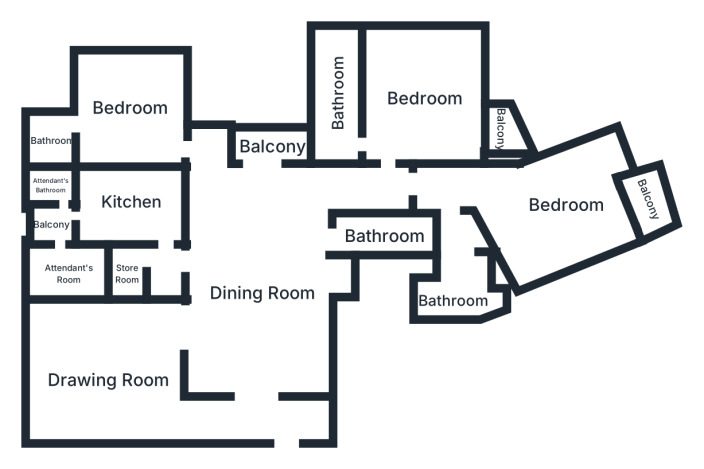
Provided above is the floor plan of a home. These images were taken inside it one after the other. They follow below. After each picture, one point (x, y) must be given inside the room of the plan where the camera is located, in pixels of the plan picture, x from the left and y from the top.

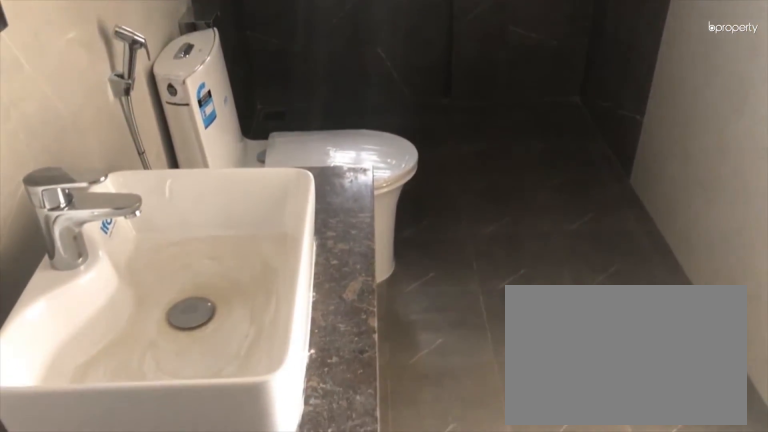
(339, 91)
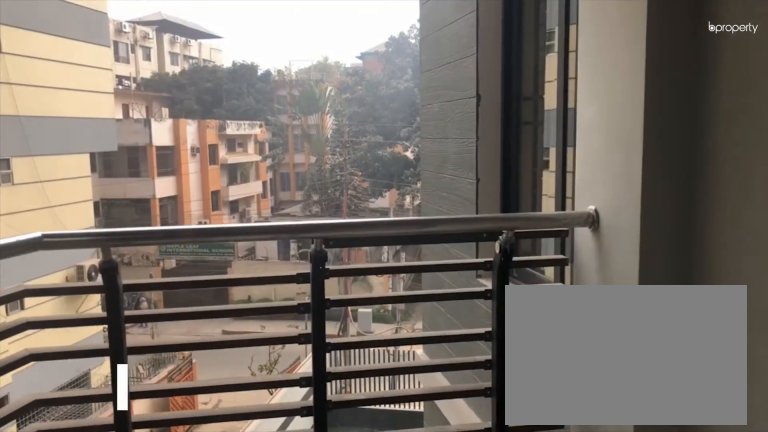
(500, 126)
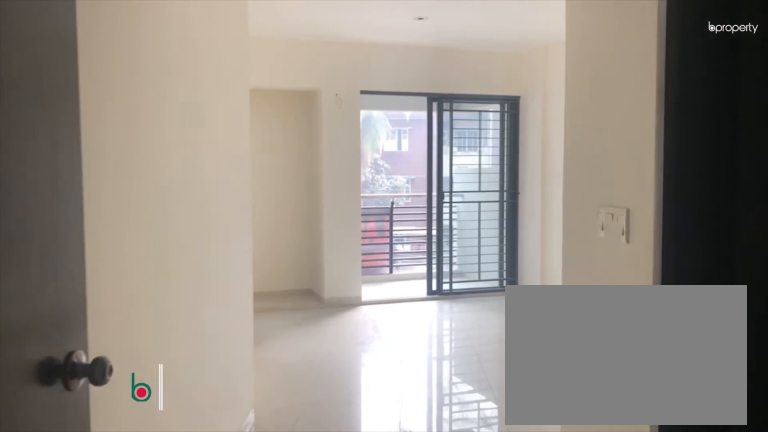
(565, 205)
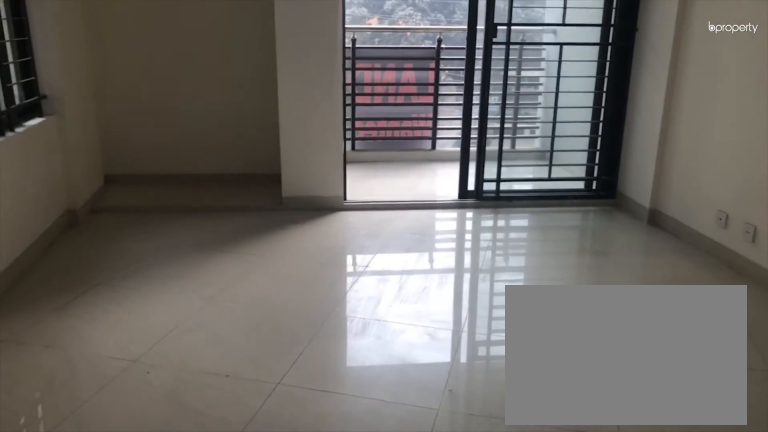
(565, 205)
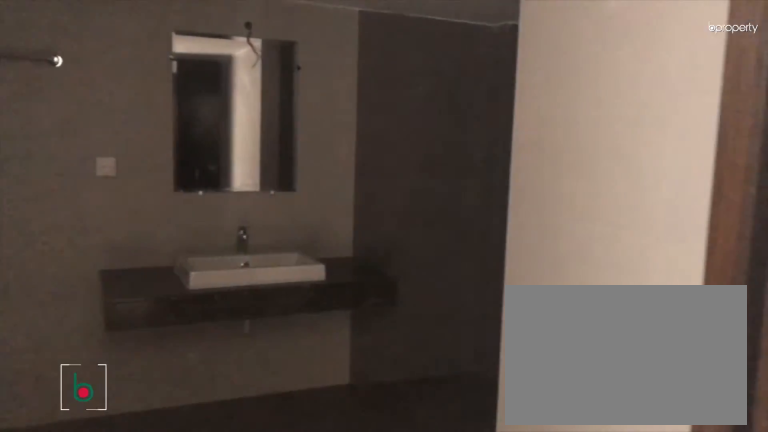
(462, 289)
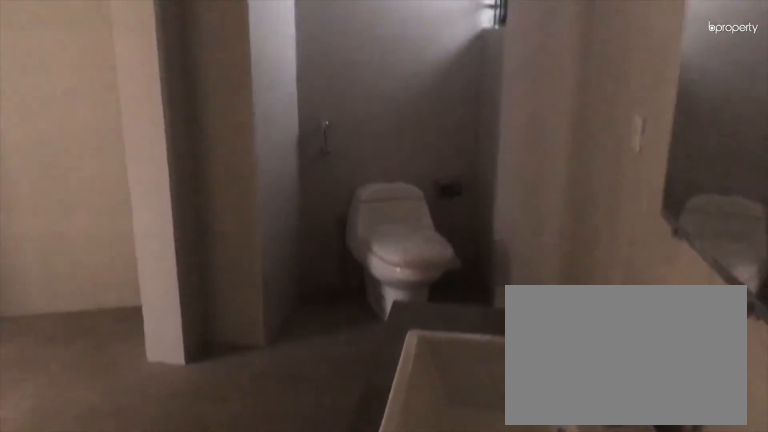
(462, 289)
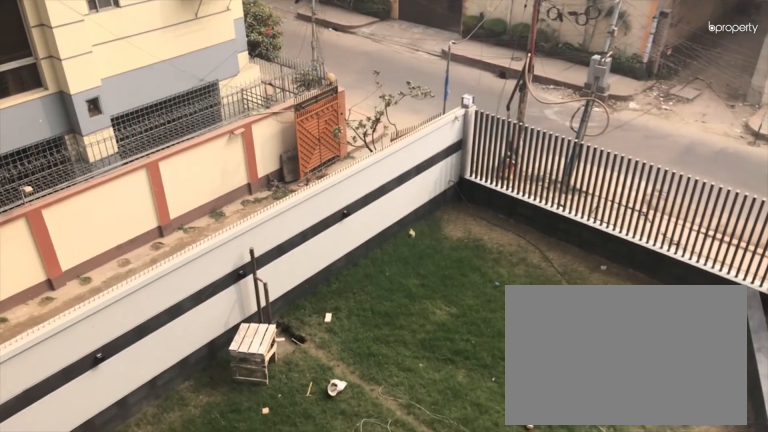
(651, 203)
